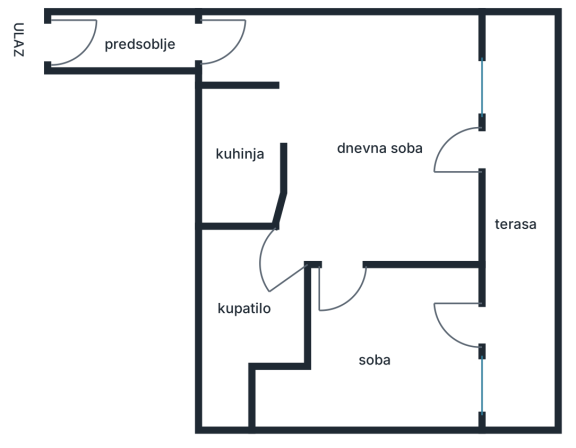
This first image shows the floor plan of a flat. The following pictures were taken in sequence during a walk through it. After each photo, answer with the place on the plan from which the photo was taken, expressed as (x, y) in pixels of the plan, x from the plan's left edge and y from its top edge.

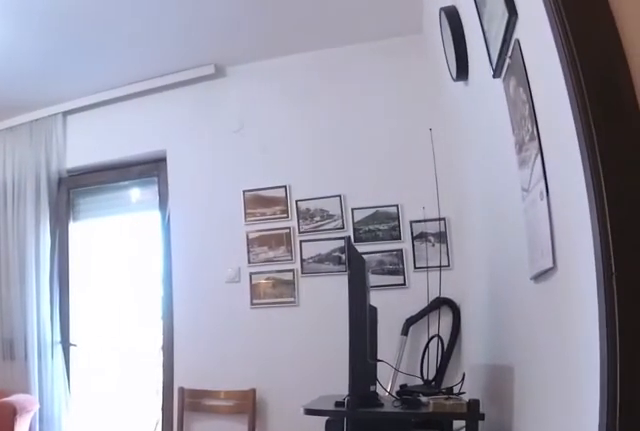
(299, 233)
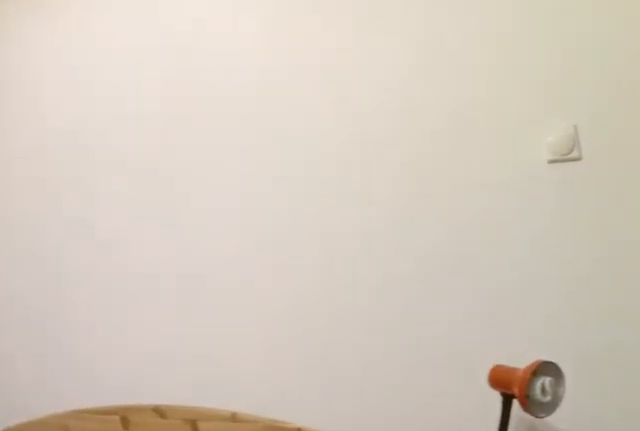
(334, 315)
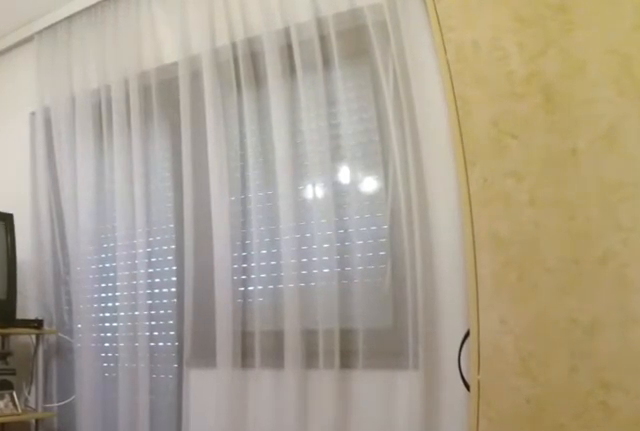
(327, 341)
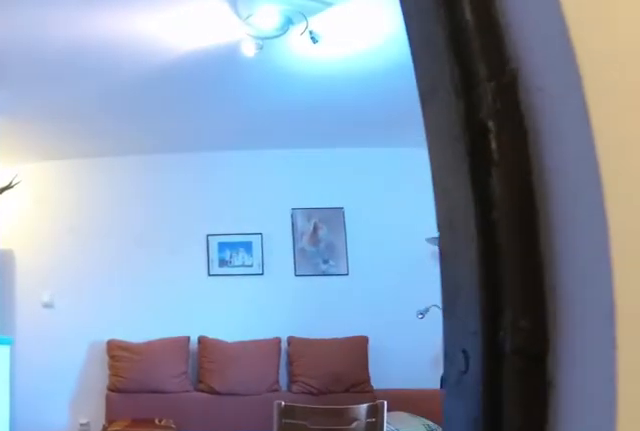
(340, 300)
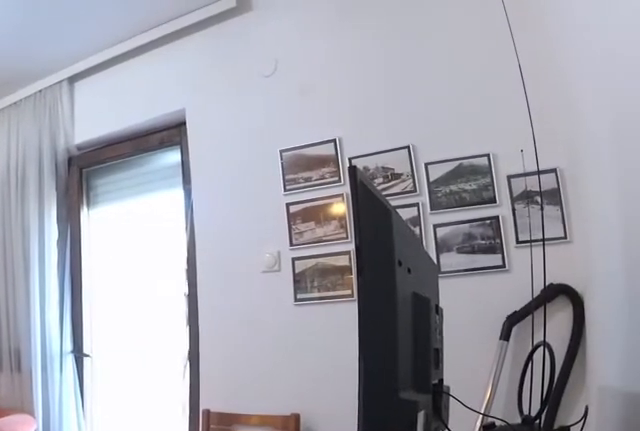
(348, 251)
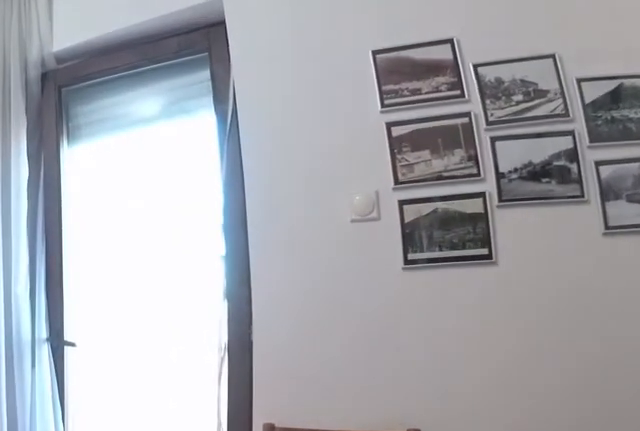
(388, 210)
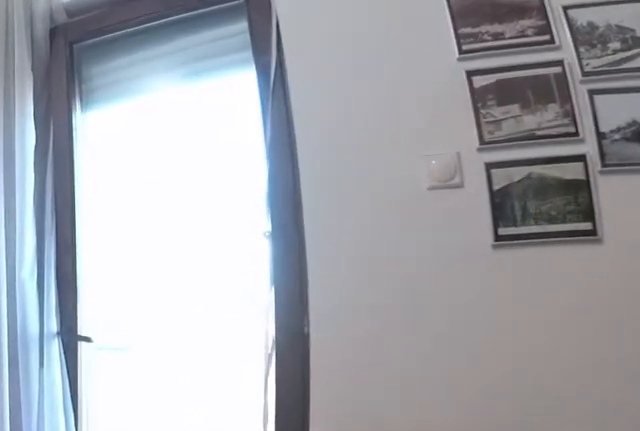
(396, 201)
